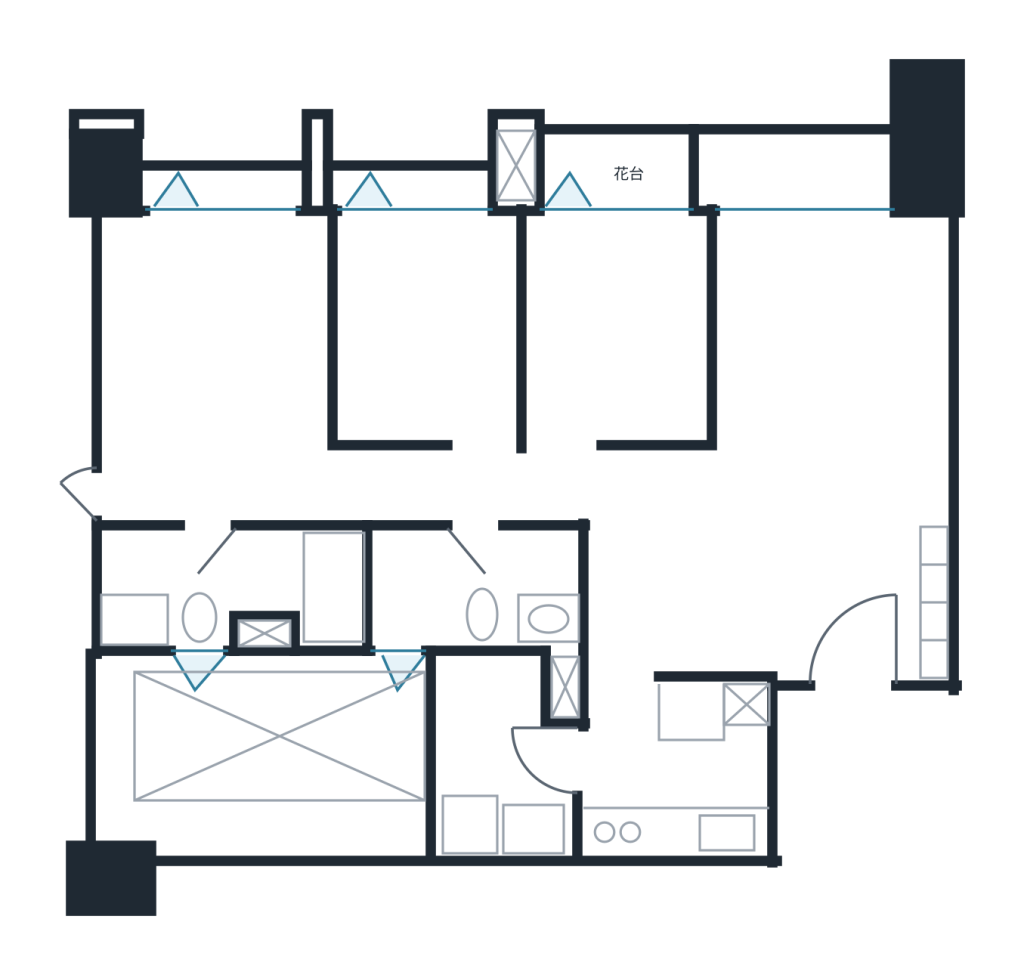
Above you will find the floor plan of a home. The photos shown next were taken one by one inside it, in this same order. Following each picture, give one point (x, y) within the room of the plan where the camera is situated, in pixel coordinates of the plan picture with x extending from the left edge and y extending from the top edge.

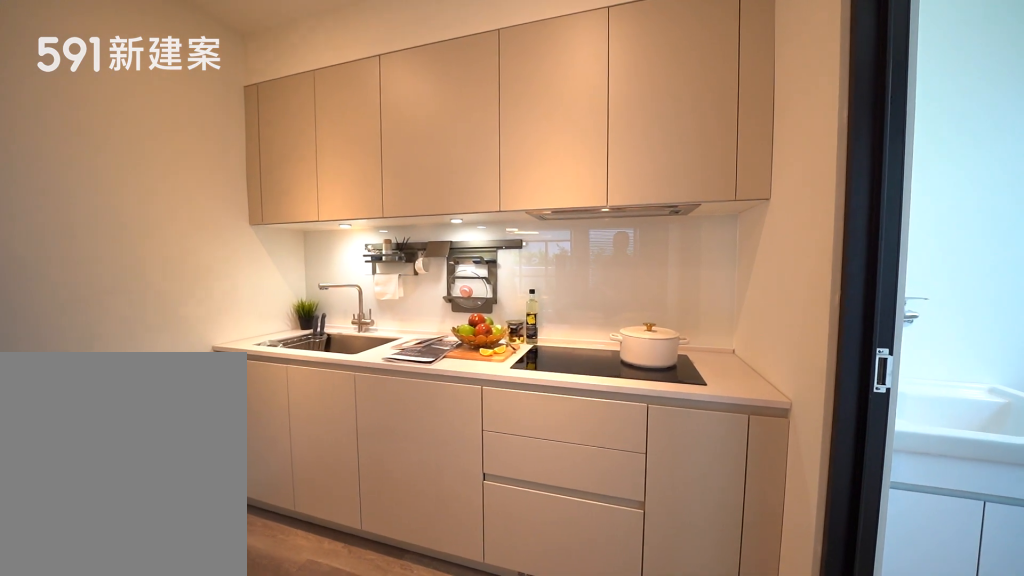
(682, 769)
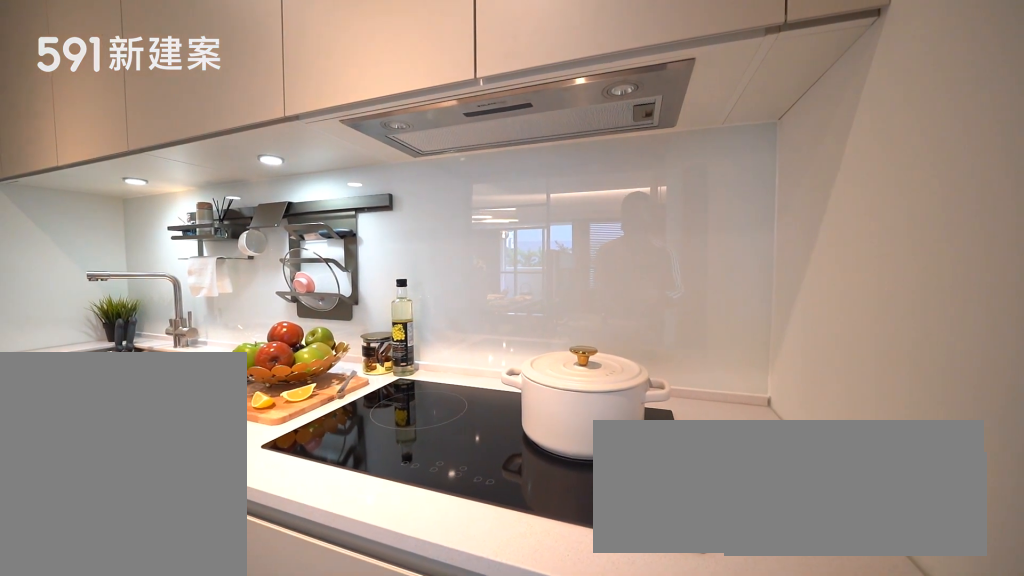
(682, 769)
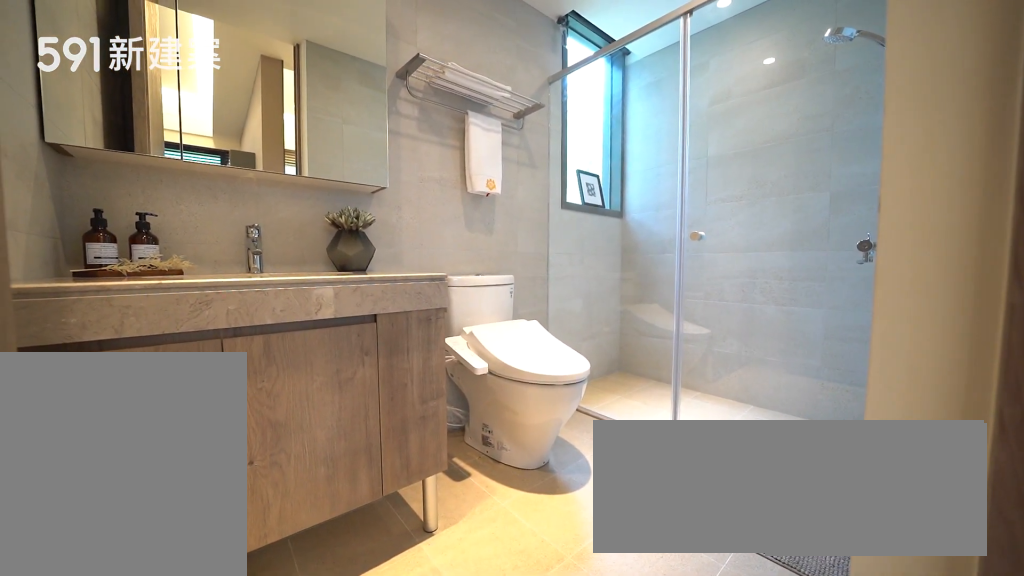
(470, 588)
